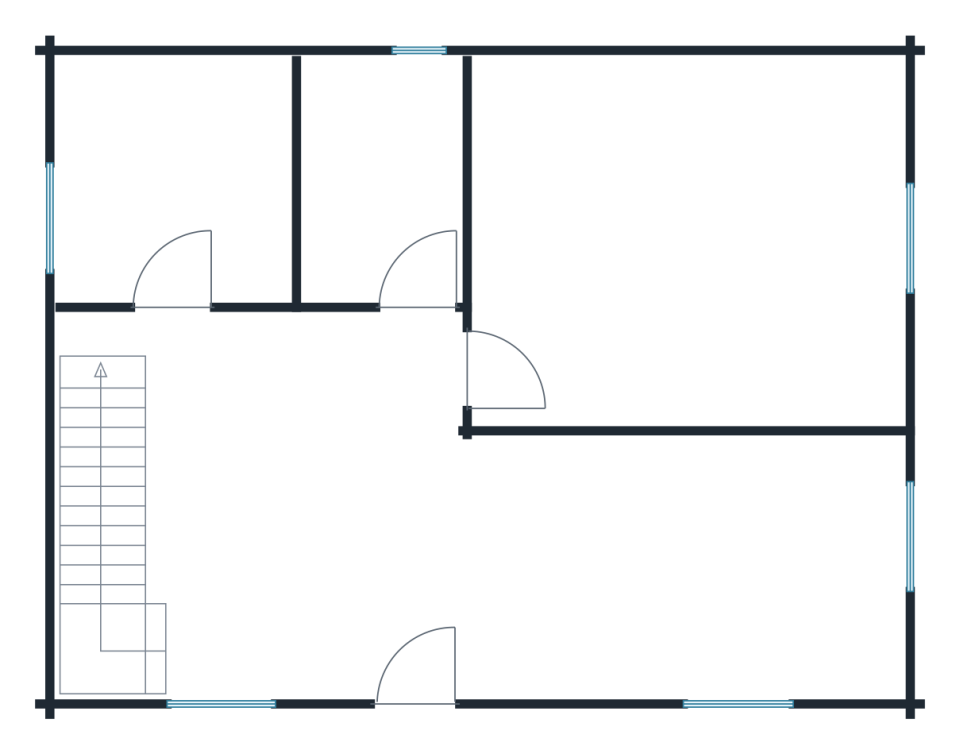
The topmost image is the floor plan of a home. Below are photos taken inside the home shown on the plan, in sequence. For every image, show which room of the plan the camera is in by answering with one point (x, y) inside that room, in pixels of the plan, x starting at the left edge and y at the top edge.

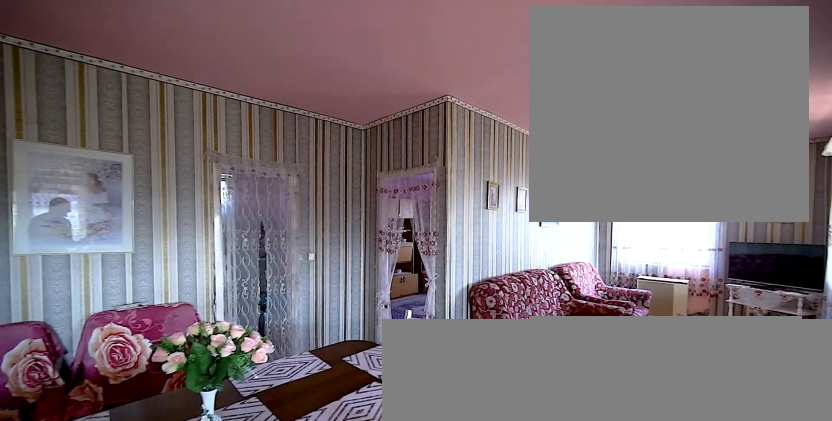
(408, 541)
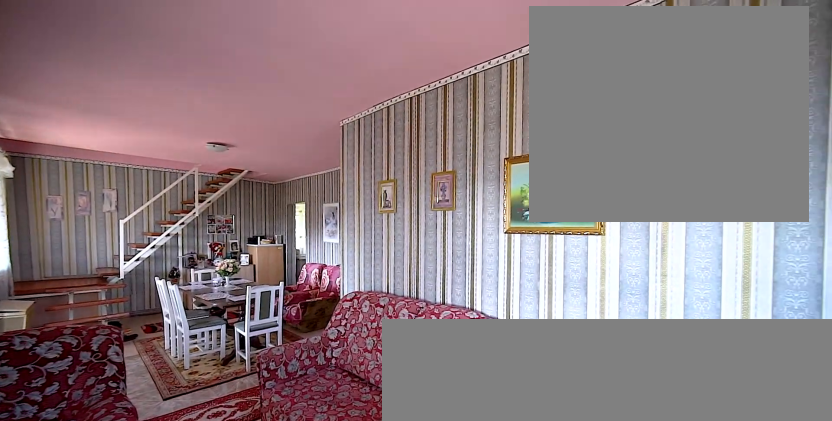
(407, 542)
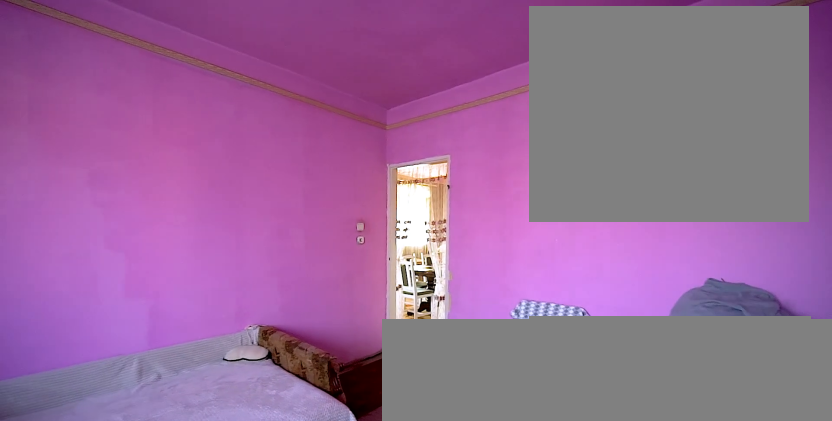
(695, 258)
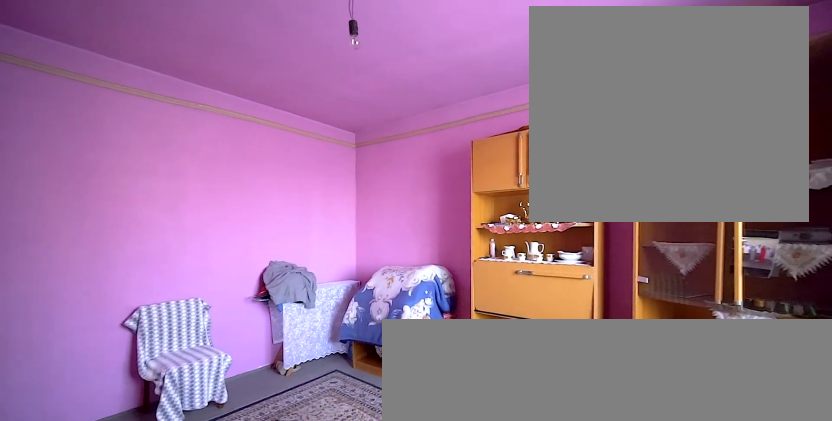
(696, 258)
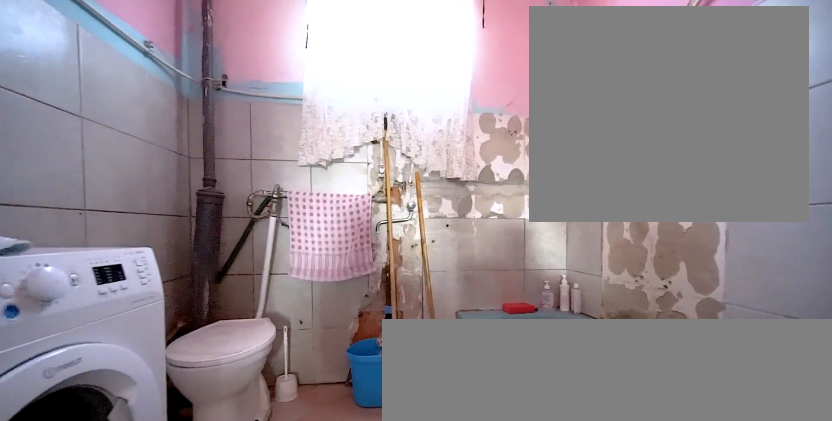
(381, 190)
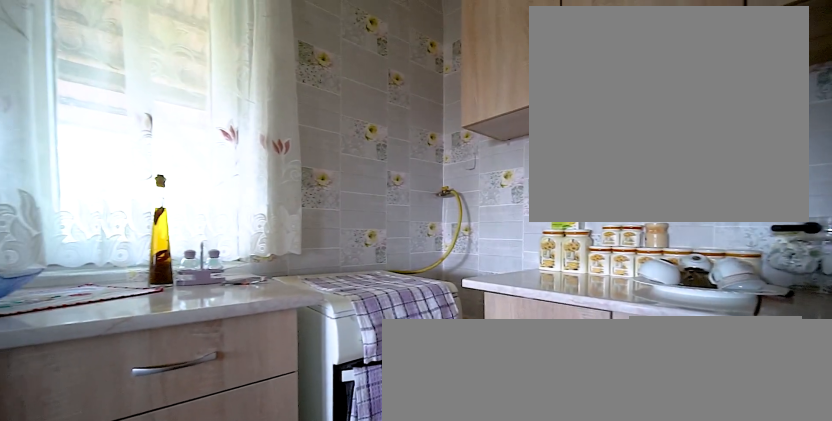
(185, 204)
